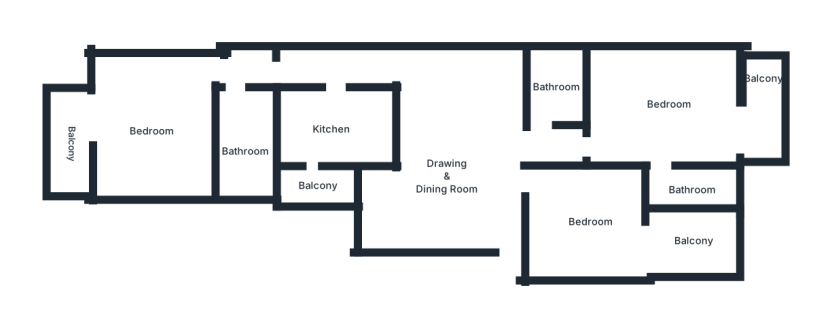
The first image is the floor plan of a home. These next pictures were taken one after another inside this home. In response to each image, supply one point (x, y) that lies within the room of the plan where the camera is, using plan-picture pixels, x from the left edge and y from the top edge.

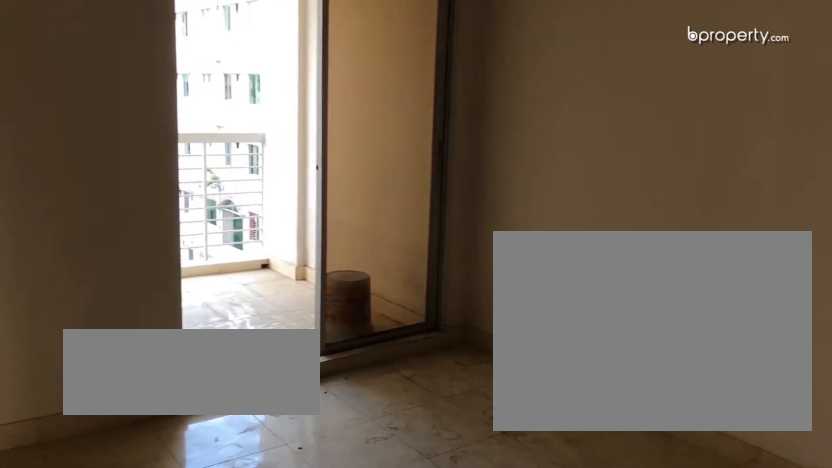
(591, 242)
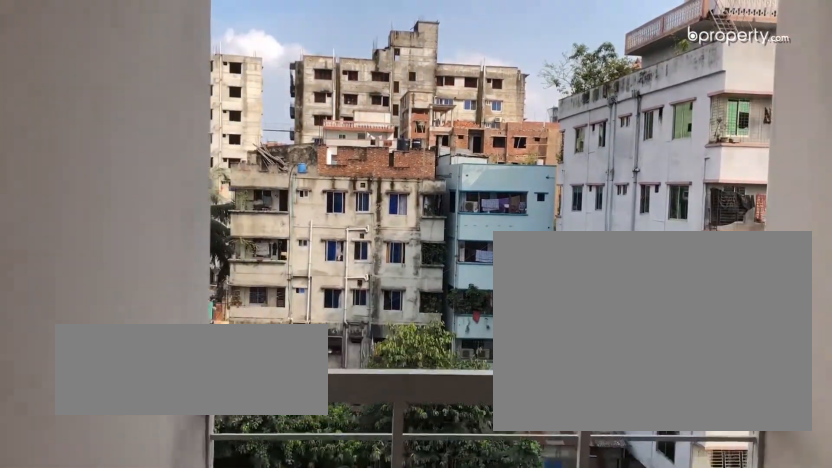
(694, 259)
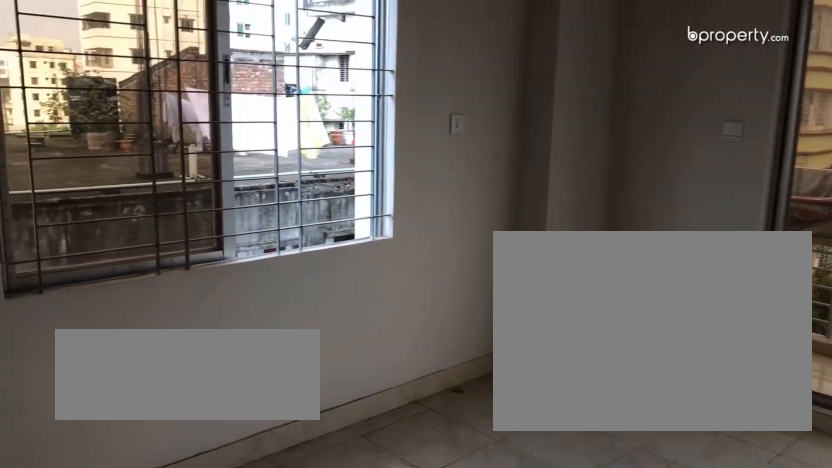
(664, 118)
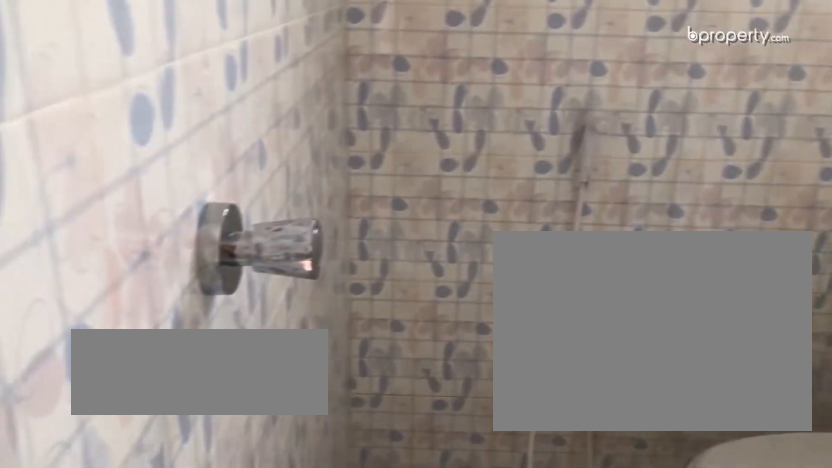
(690, 191)
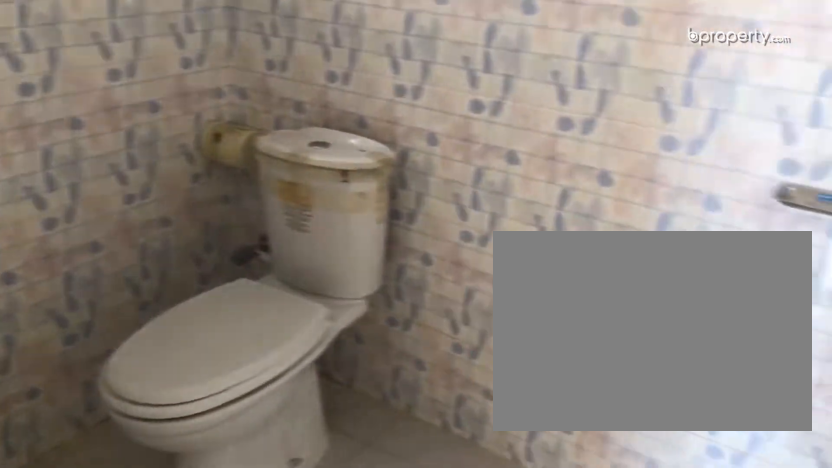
(690, 191)
